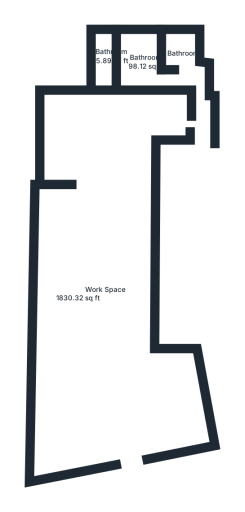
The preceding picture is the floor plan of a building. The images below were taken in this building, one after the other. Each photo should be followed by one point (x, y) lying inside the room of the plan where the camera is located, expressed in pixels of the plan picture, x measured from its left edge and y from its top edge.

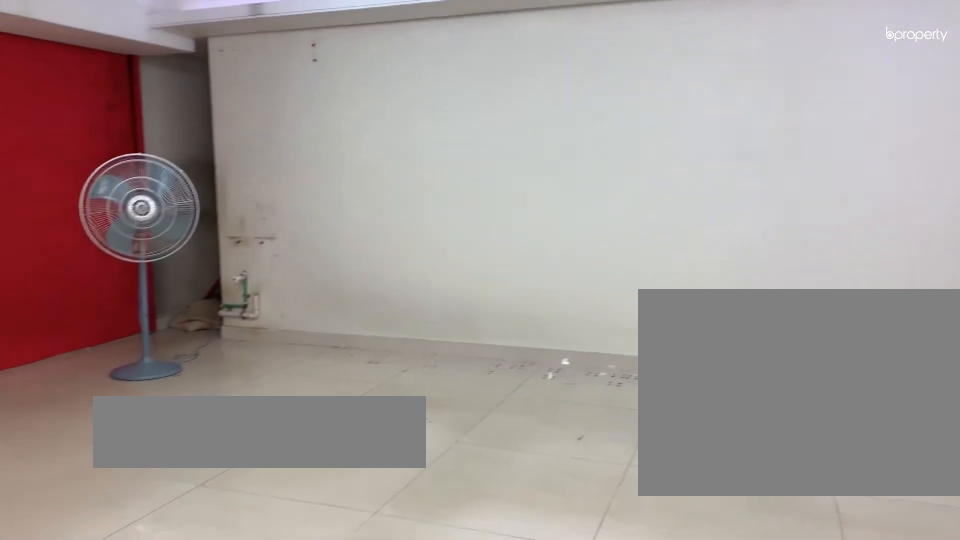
(103, 142)
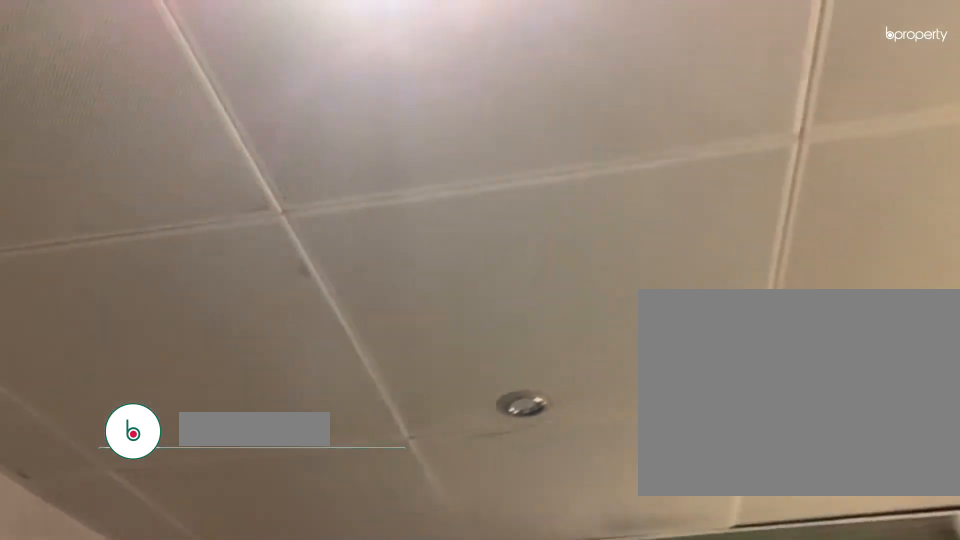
(137, 61)
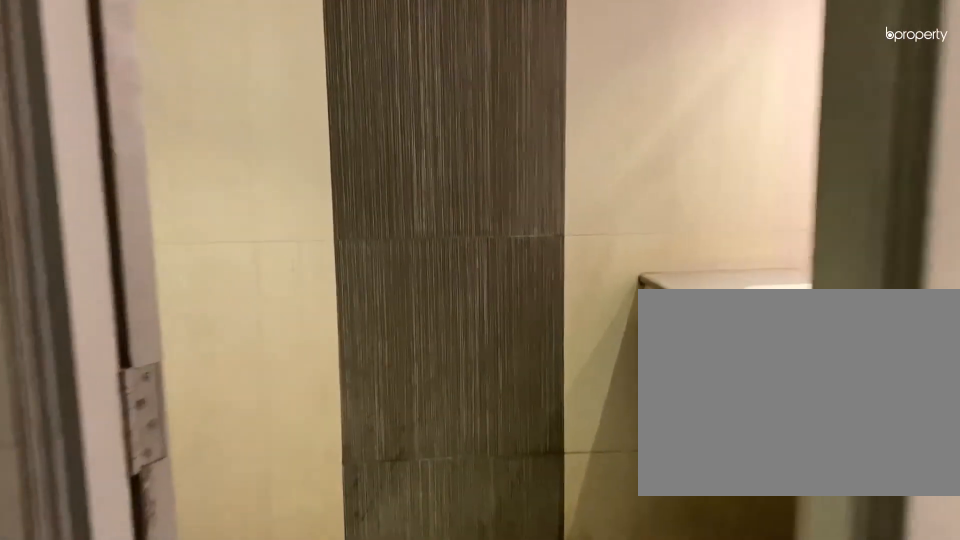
(137, 61)
